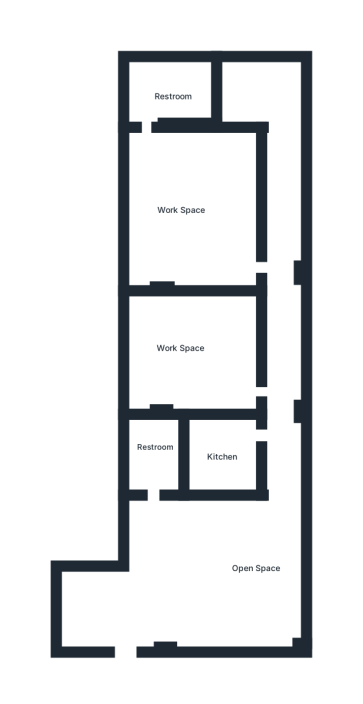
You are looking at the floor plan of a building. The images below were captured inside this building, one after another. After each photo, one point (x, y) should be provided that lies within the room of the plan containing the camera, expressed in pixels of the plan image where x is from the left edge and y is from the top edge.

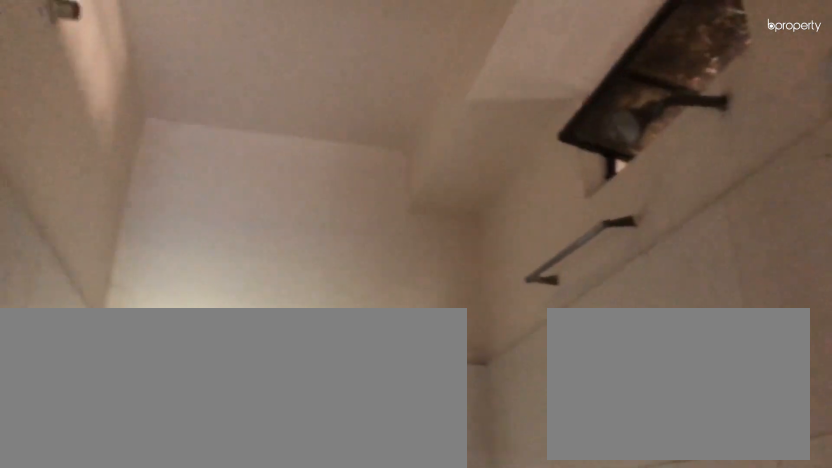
(158, 458)
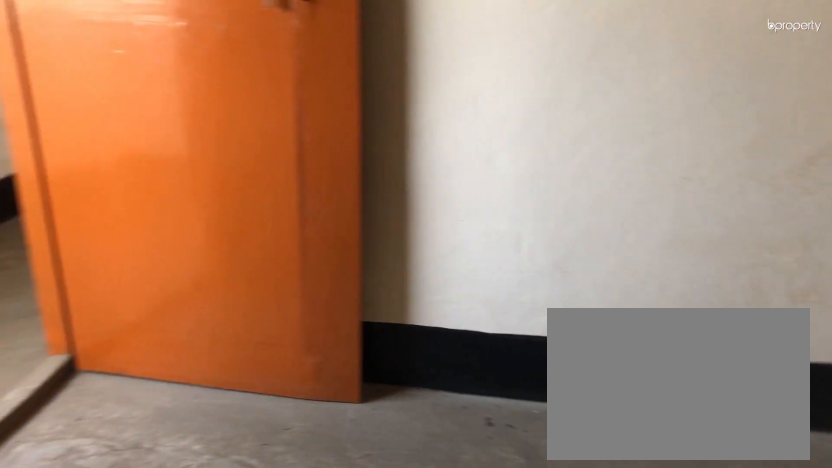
(178, 356)
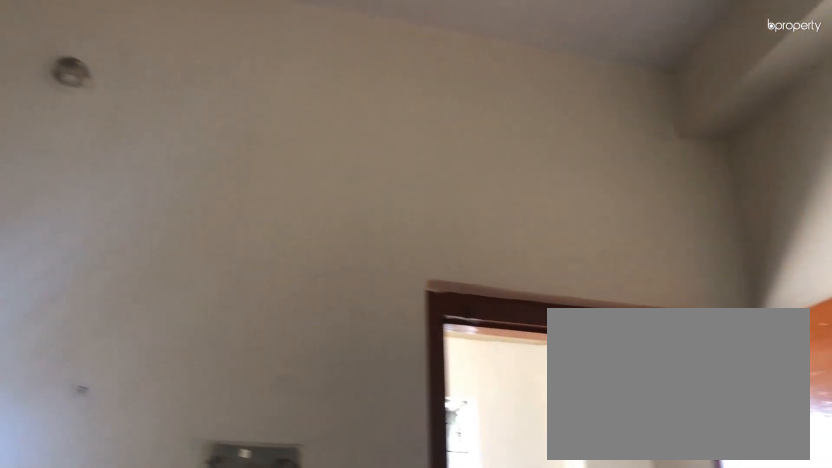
(178, 356)
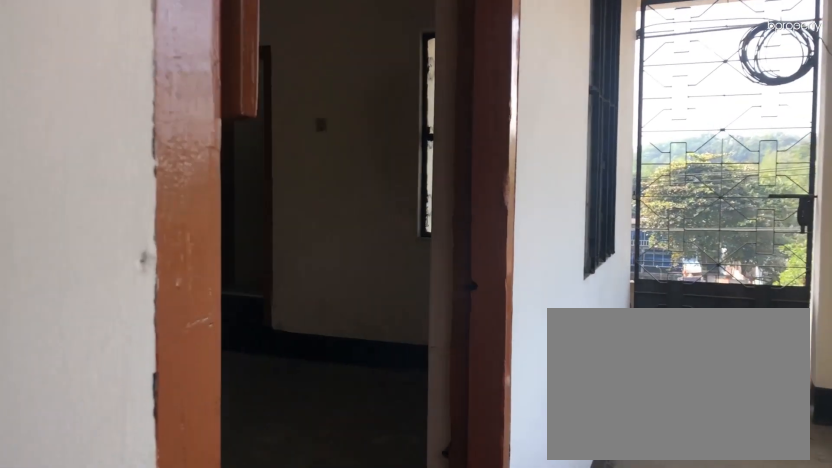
(272, 264)
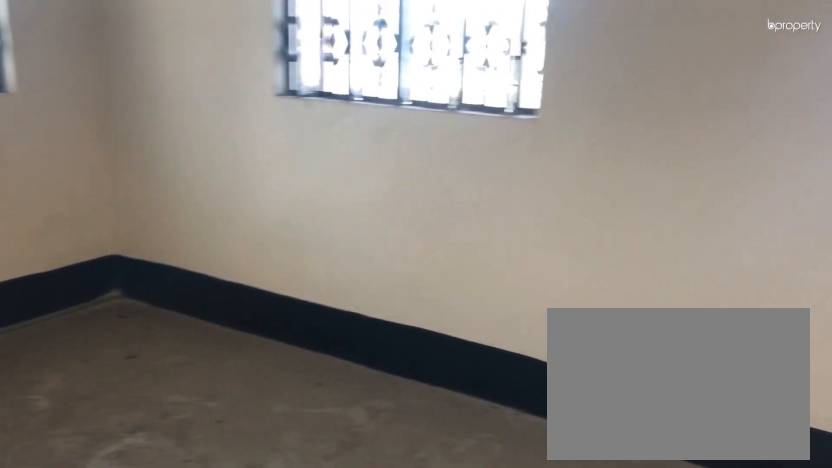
(178, 206)
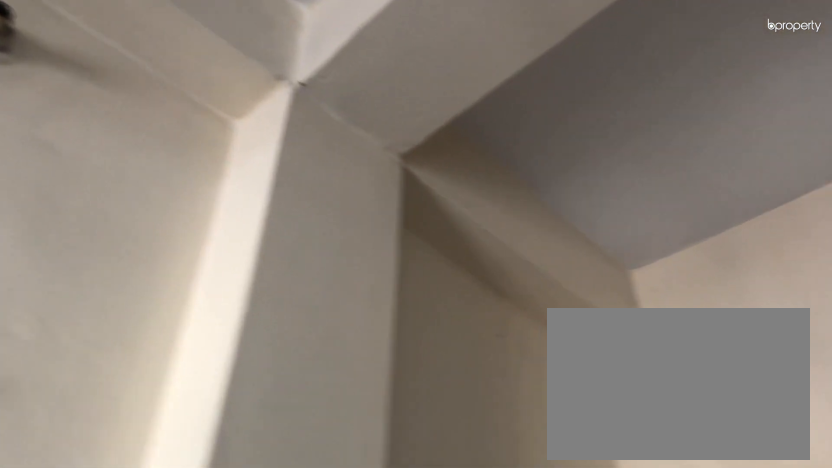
(178, 206)
